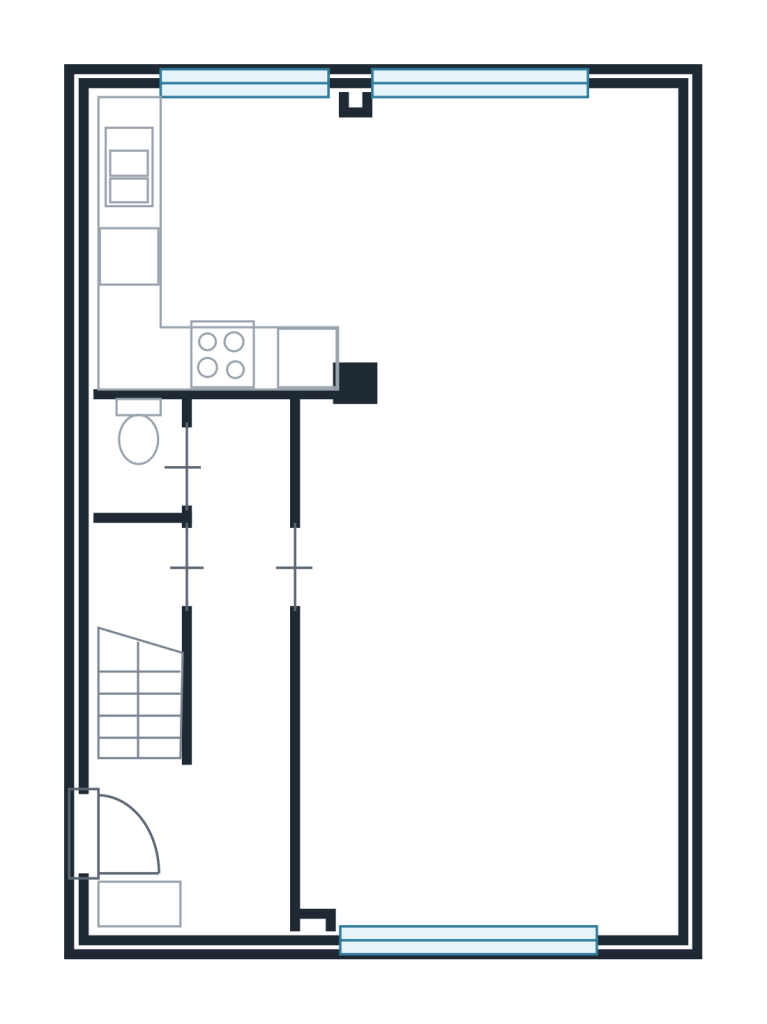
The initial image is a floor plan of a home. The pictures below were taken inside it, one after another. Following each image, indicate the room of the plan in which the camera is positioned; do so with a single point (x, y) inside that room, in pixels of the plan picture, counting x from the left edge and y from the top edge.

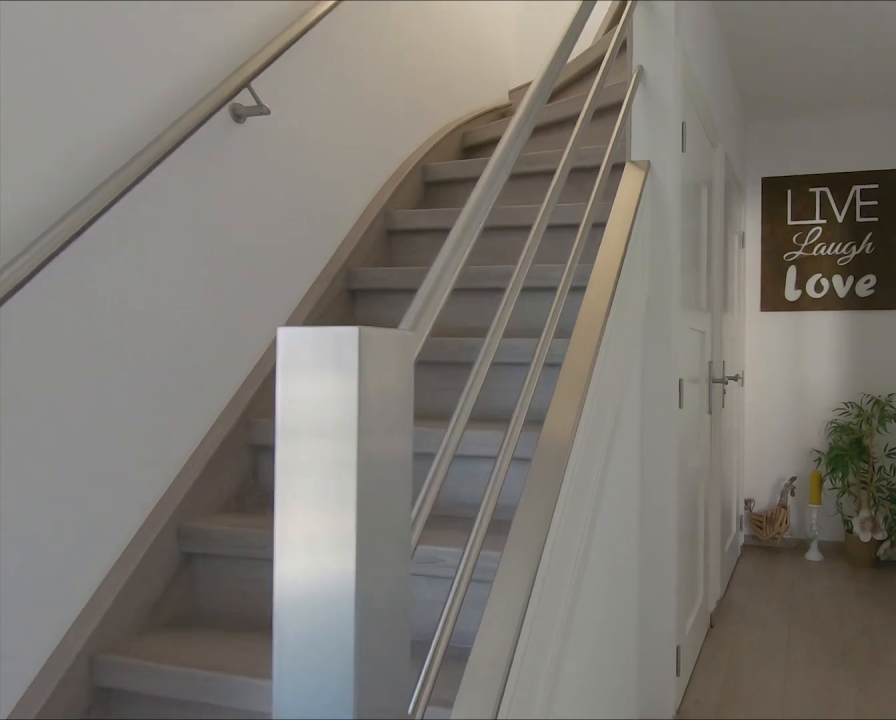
(222, 692)
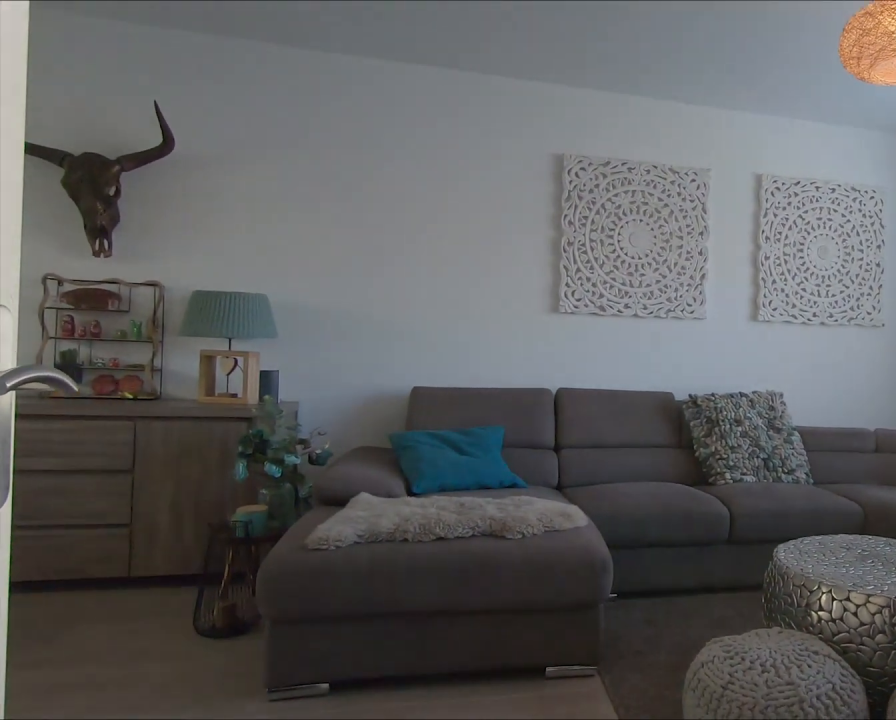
(497, 529)
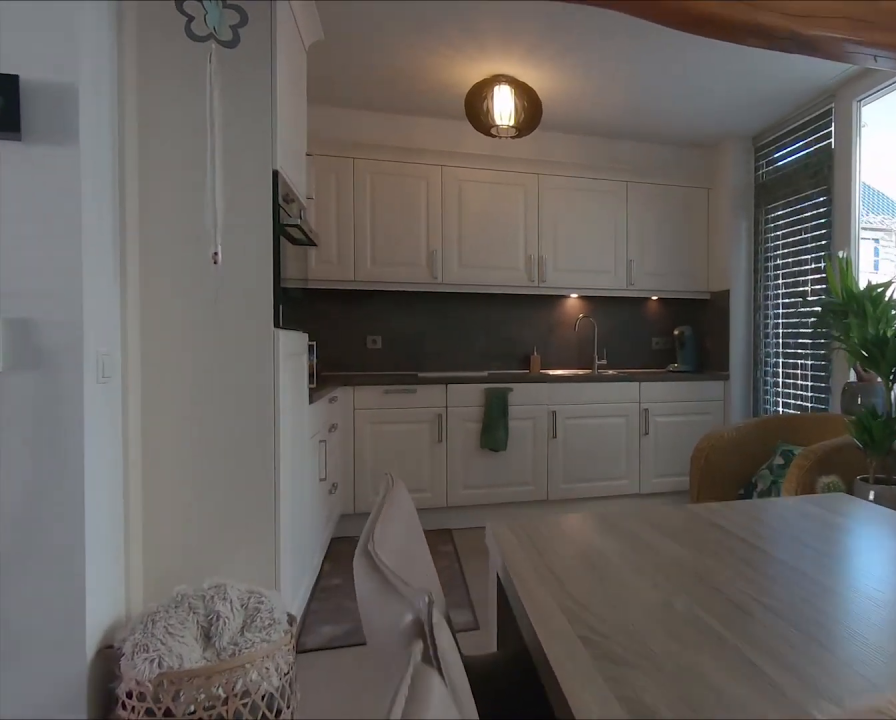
(497, 529)
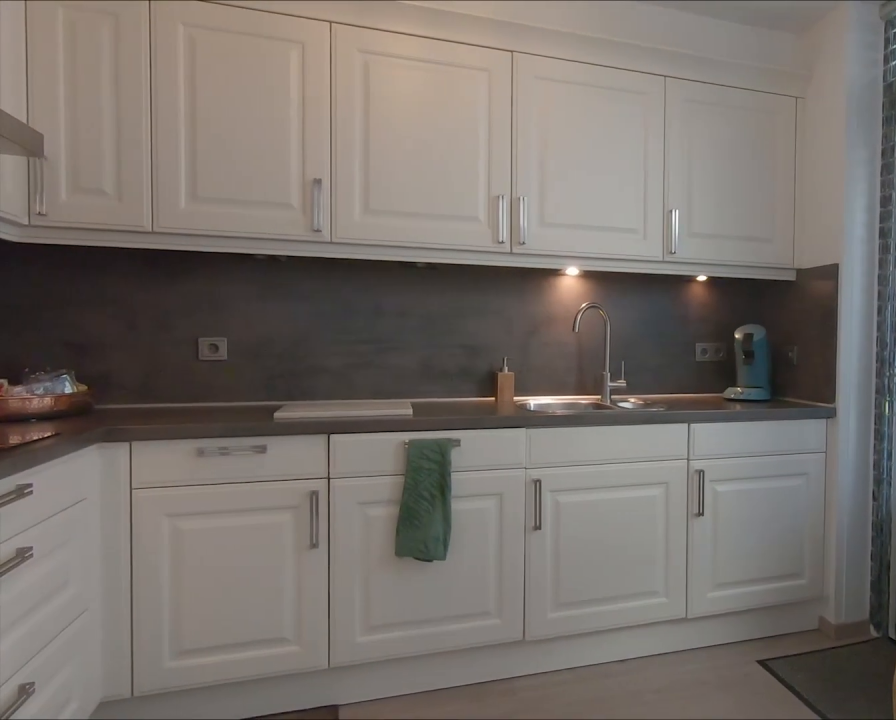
(266, 214)
